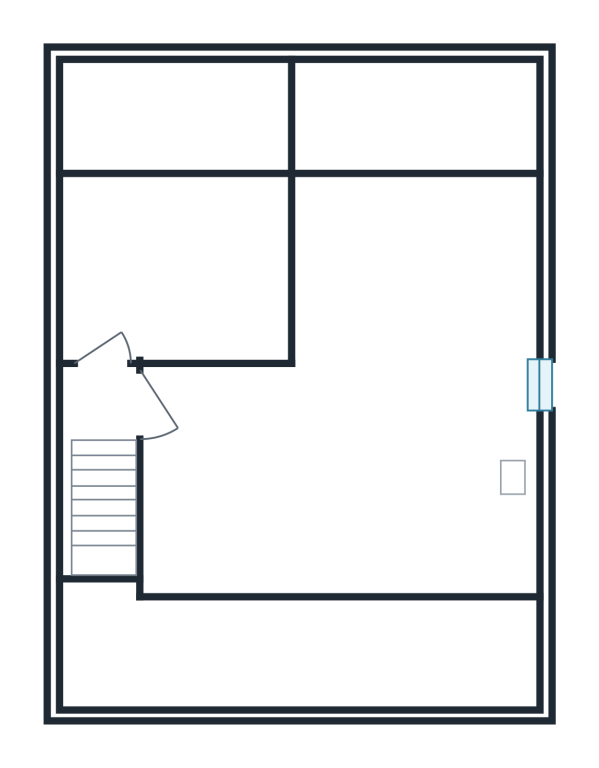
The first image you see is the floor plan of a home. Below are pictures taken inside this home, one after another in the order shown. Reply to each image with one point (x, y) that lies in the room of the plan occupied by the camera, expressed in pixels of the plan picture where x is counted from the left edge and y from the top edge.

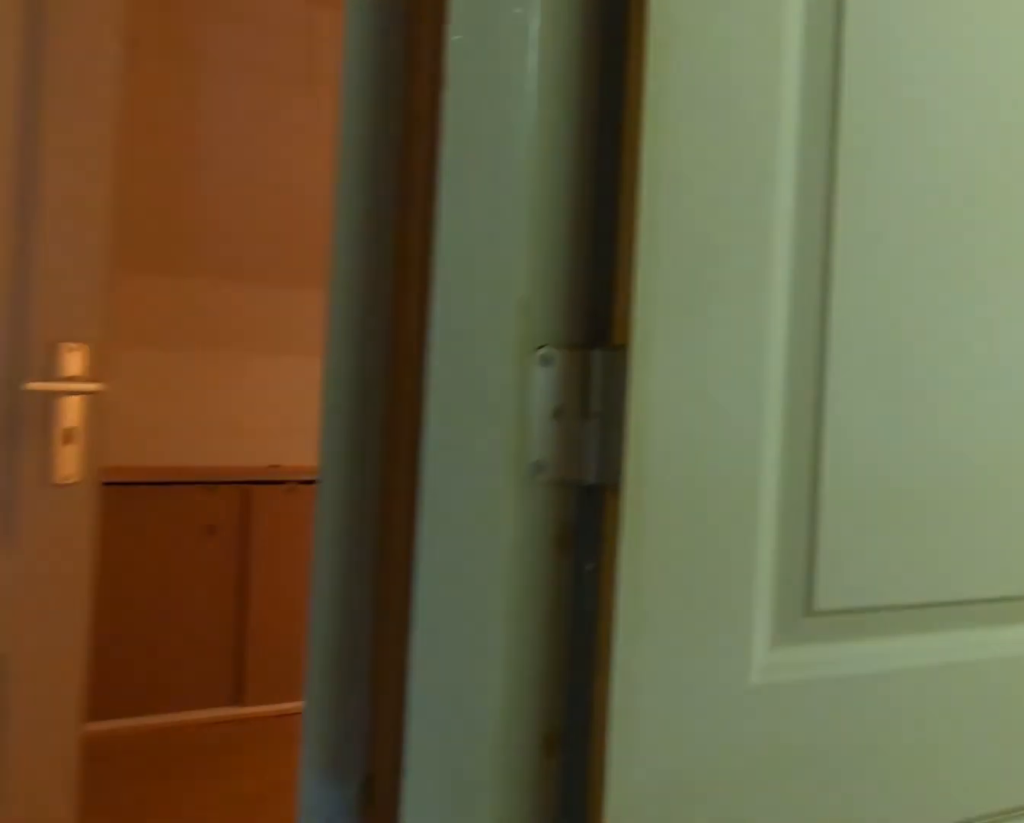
(103, 469)
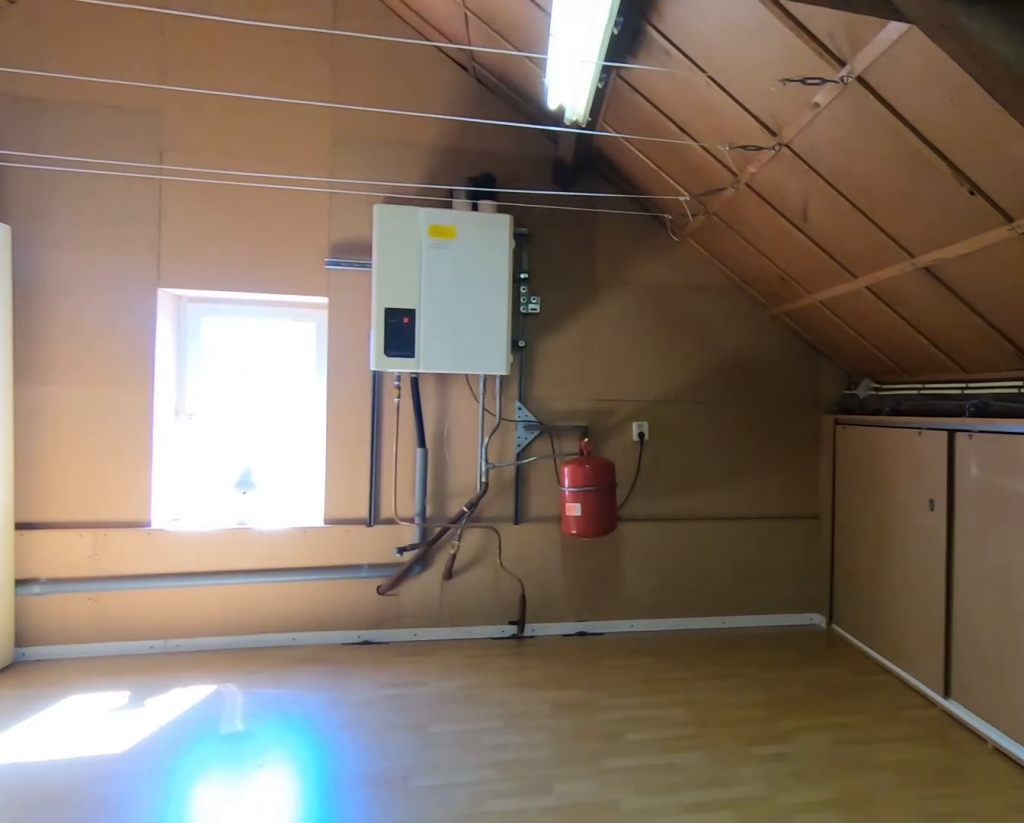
(336, 480)
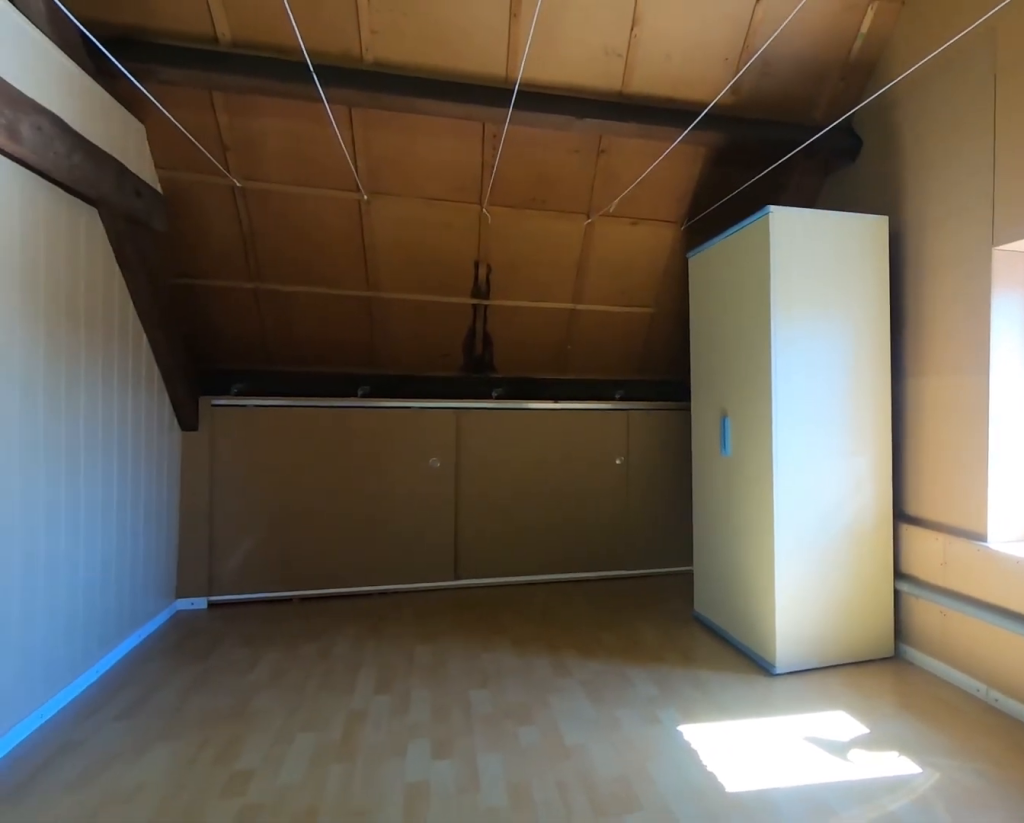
(336, 480)
